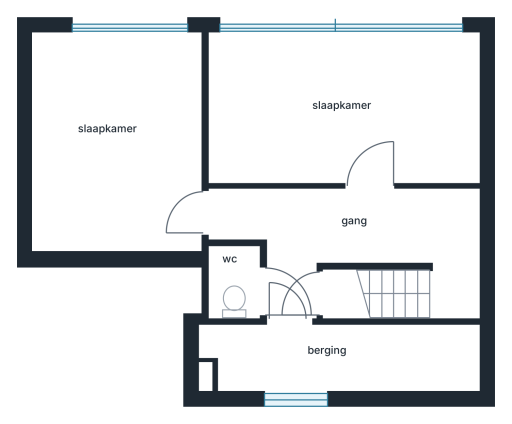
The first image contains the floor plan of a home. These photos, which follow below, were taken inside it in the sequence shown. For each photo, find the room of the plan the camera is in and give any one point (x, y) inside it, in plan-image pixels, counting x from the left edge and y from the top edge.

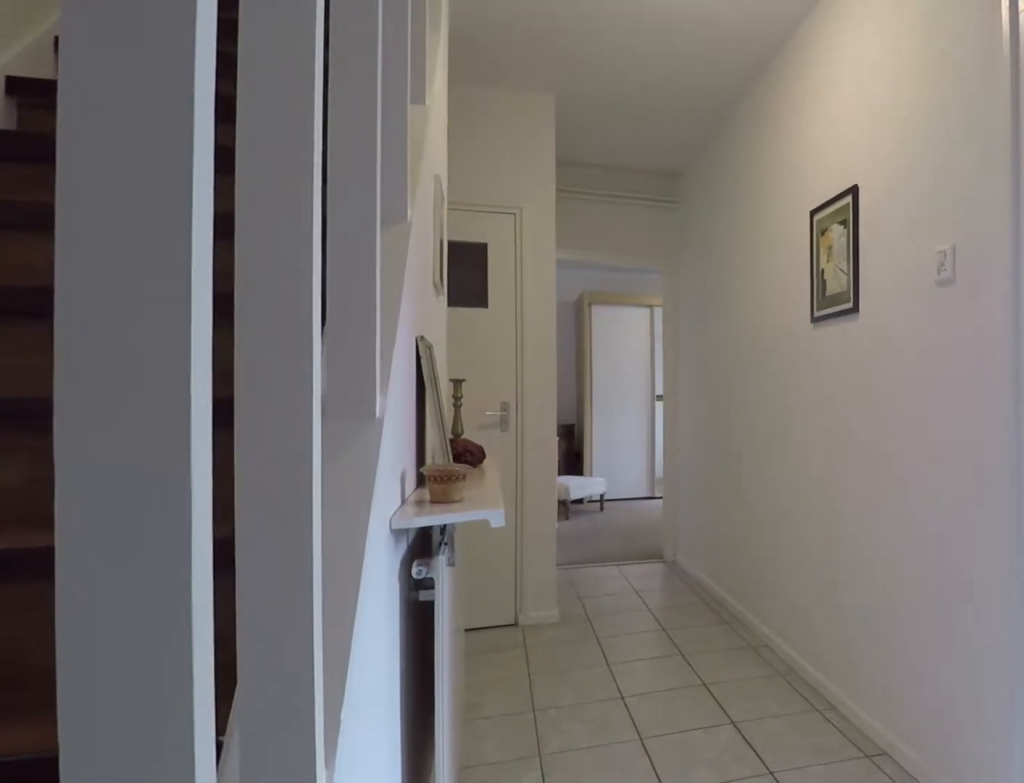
(357, 239)
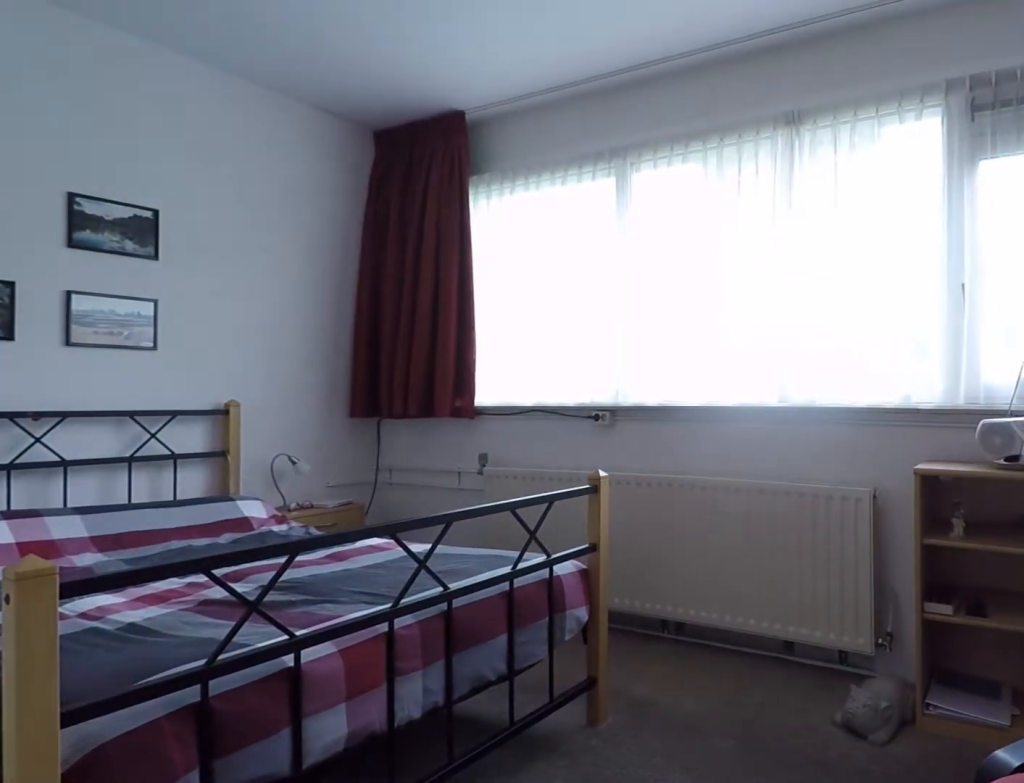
(377, 154)
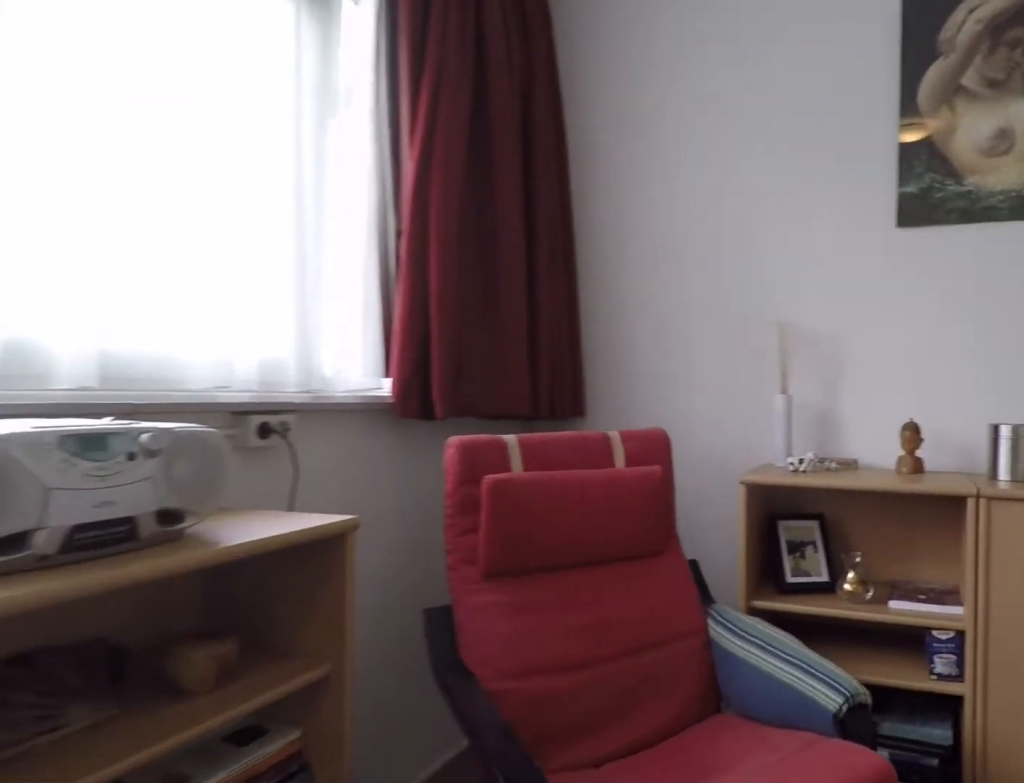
(390, 153)
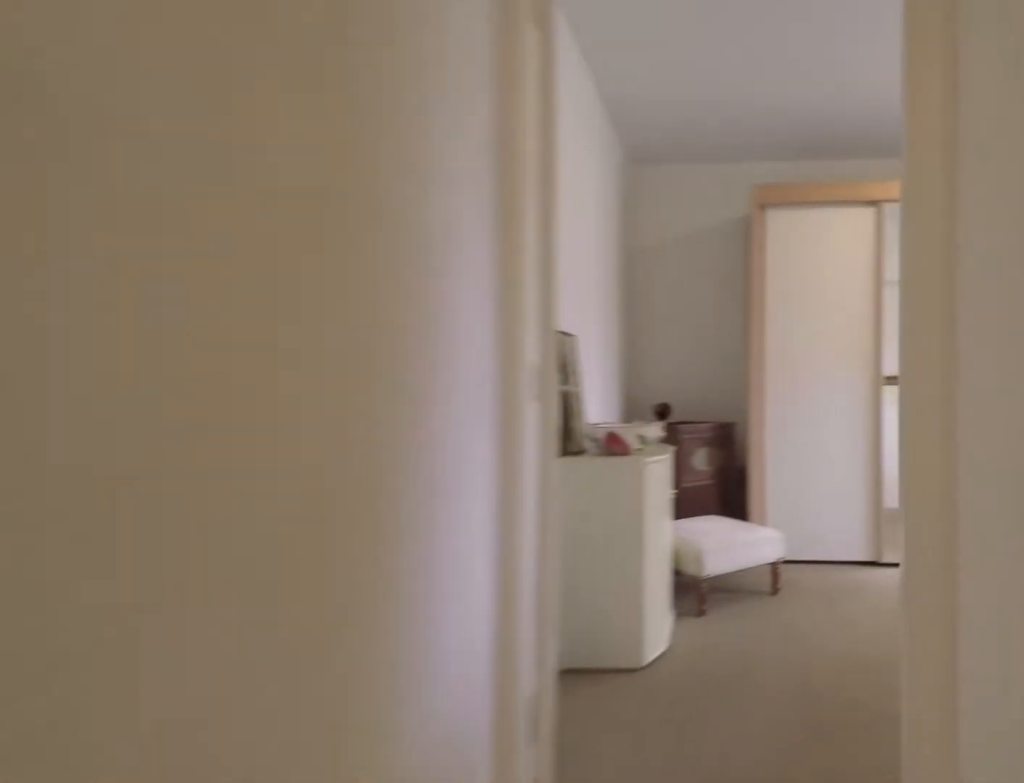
(357, 238)
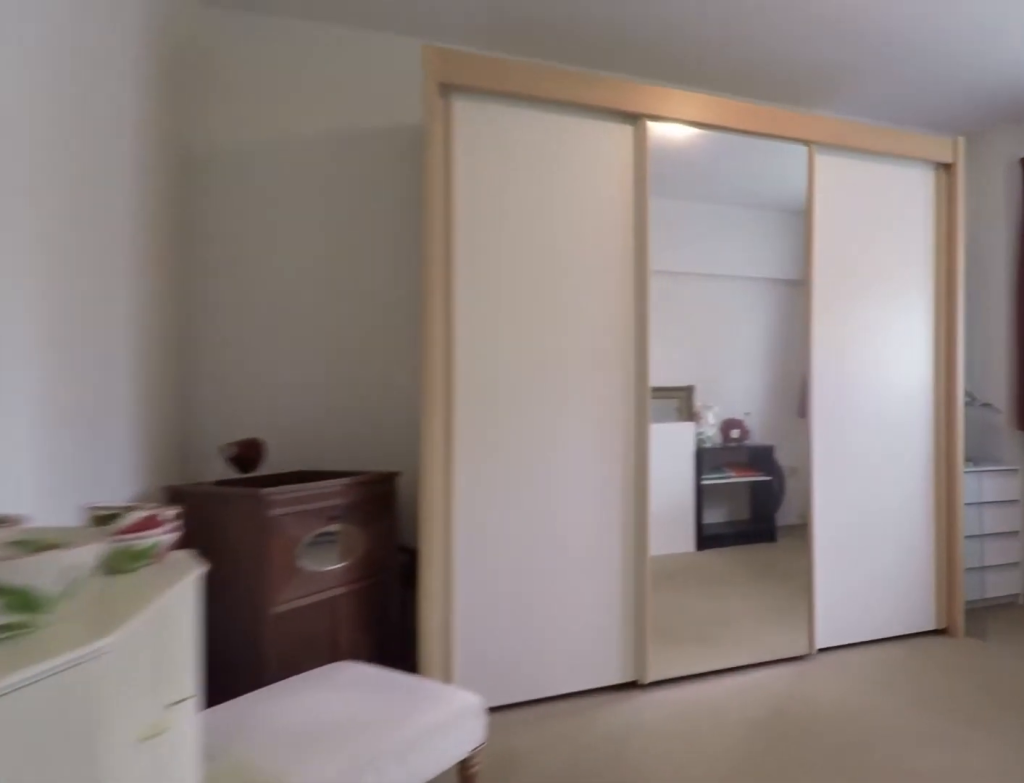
(116, 143)
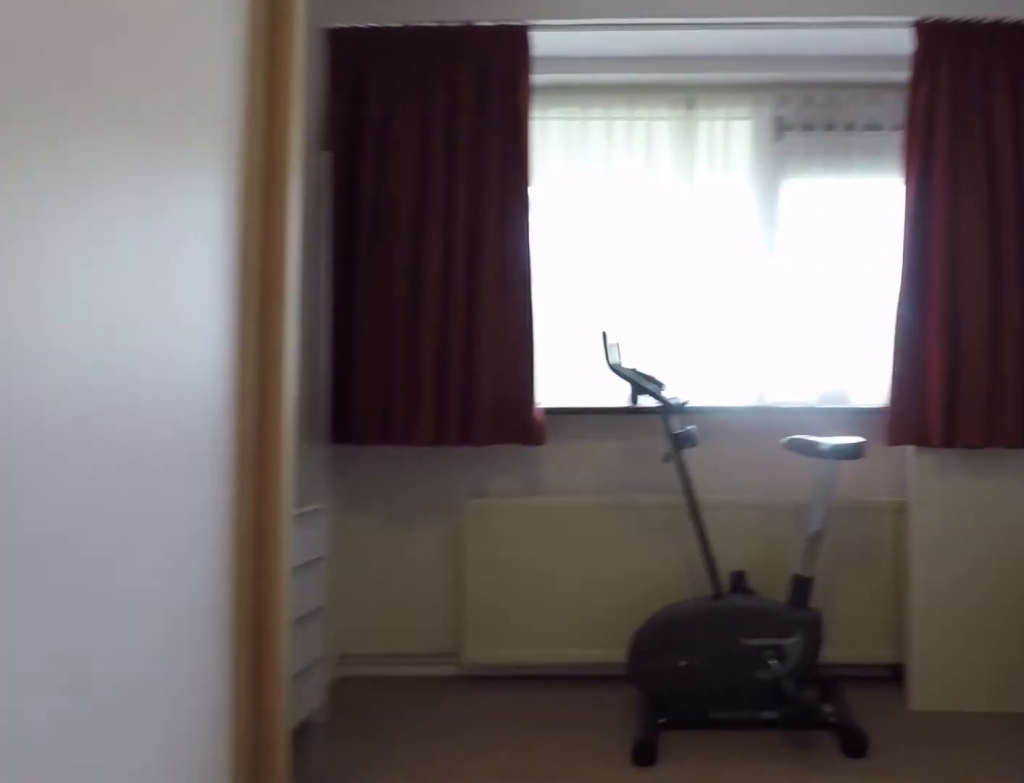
(116, 143)
